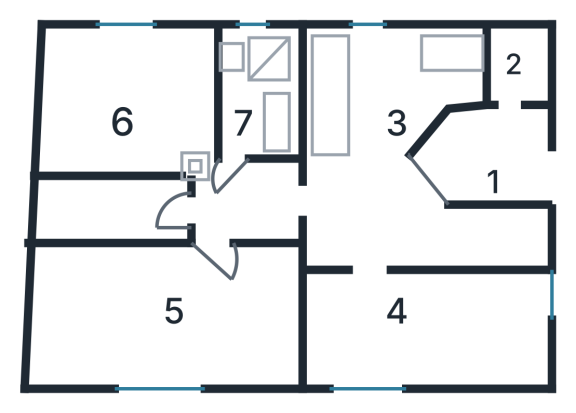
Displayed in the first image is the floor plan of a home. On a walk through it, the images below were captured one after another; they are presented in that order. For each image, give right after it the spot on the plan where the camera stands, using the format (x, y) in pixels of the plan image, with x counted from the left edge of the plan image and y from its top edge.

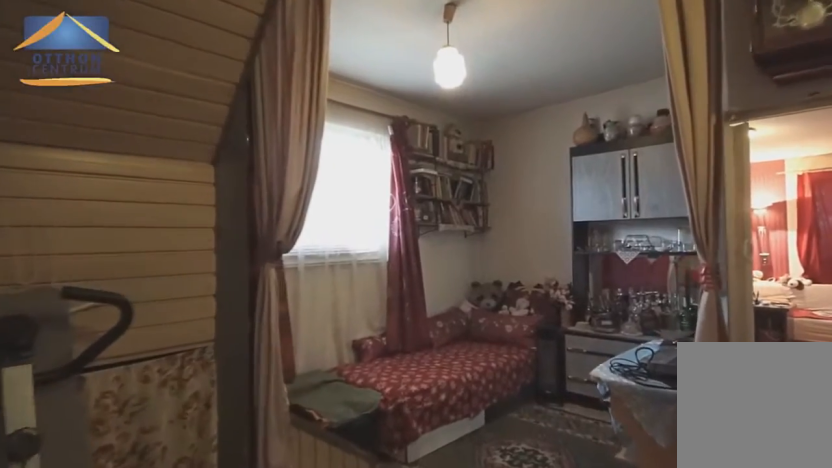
(239, 235)
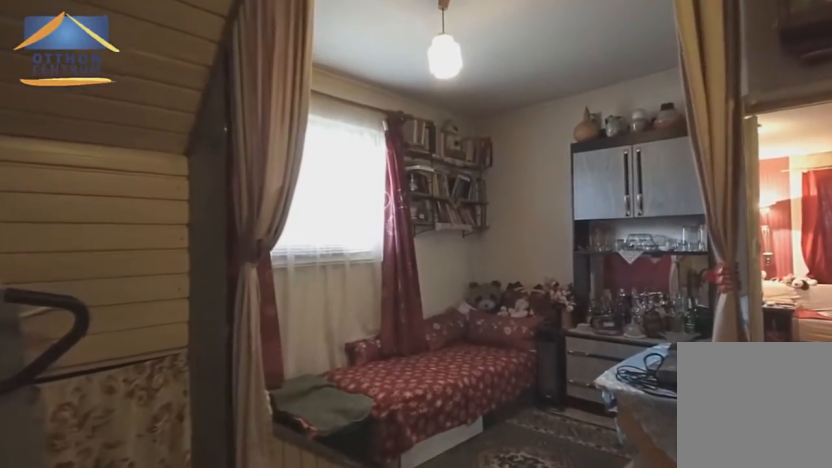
(228, 244)
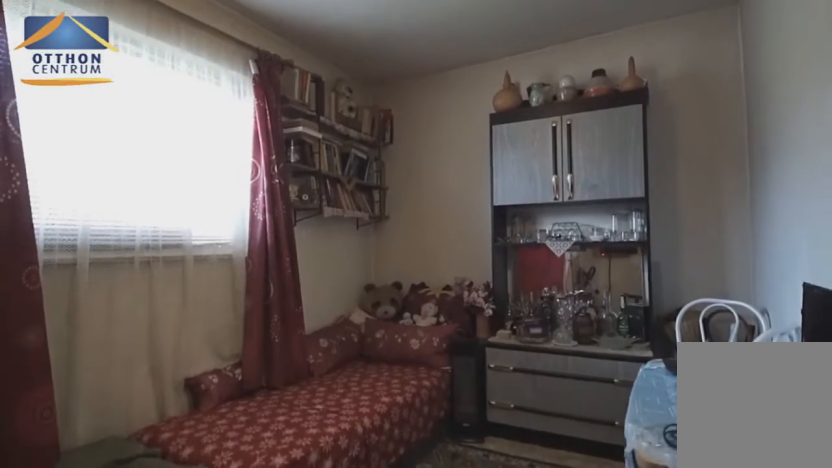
(173, 298)
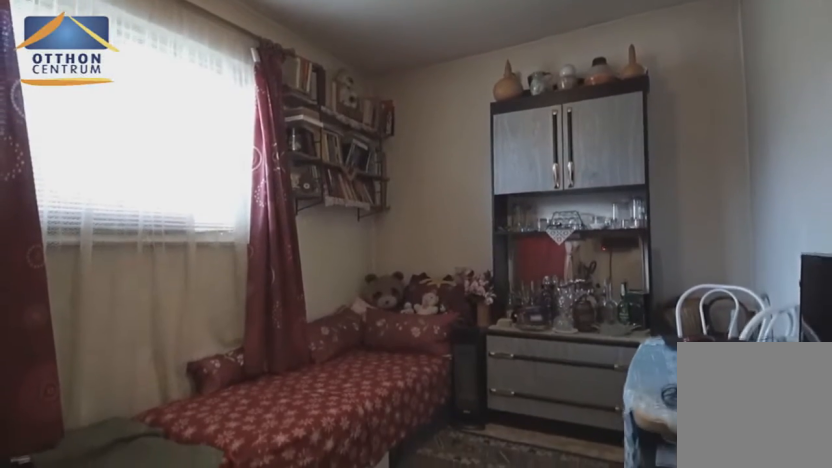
(168, 302)
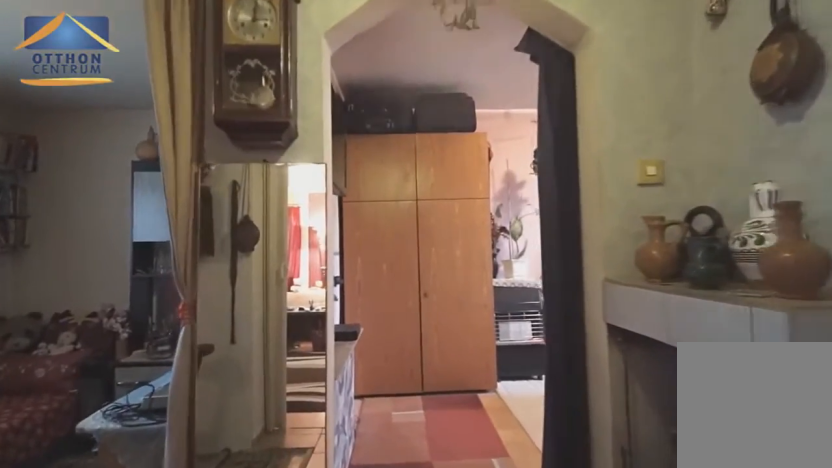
(249, 206)
